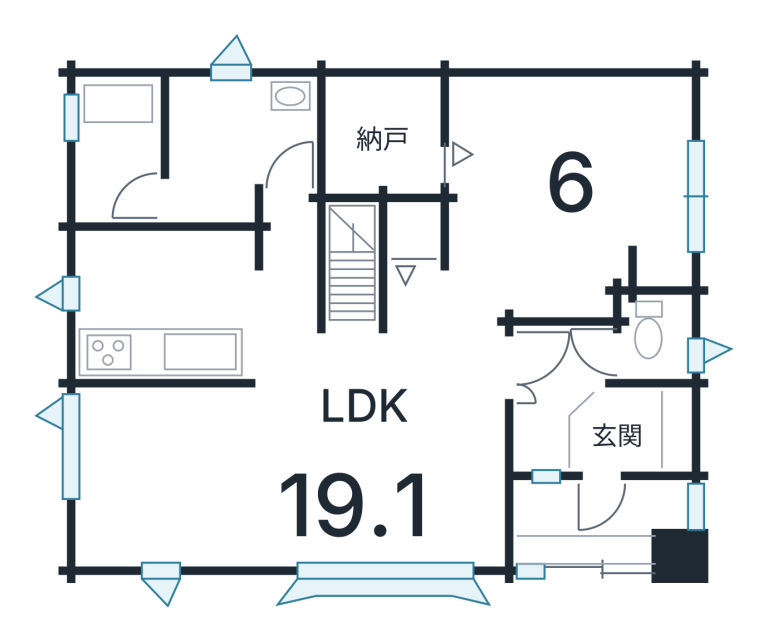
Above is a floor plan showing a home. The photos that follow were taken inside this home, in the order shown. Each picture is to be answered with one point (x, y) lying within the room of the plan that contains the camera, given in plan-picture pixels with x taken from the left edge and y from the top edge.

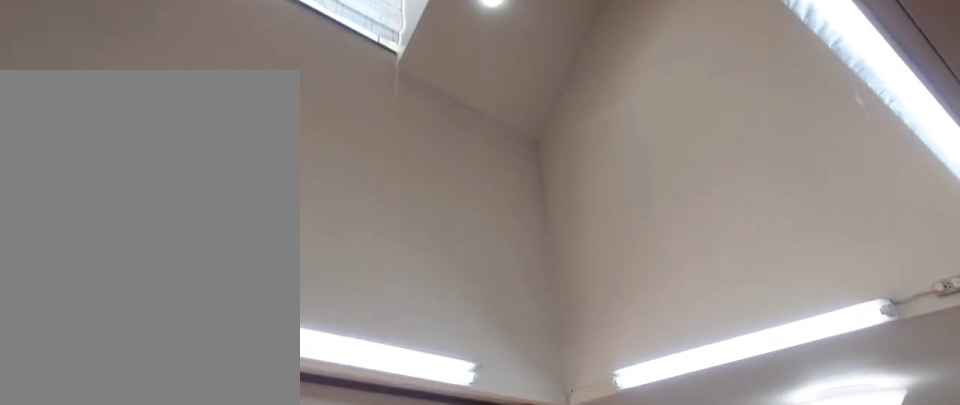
(385, 494)
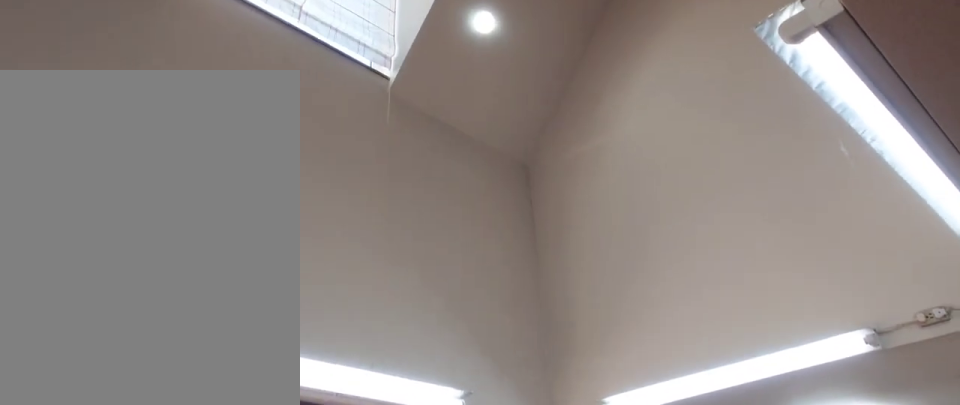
(385, 494)
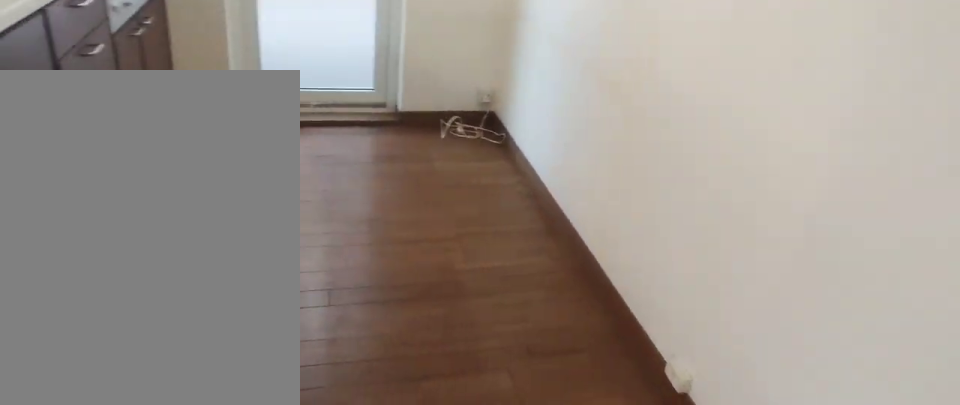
(173, 305)
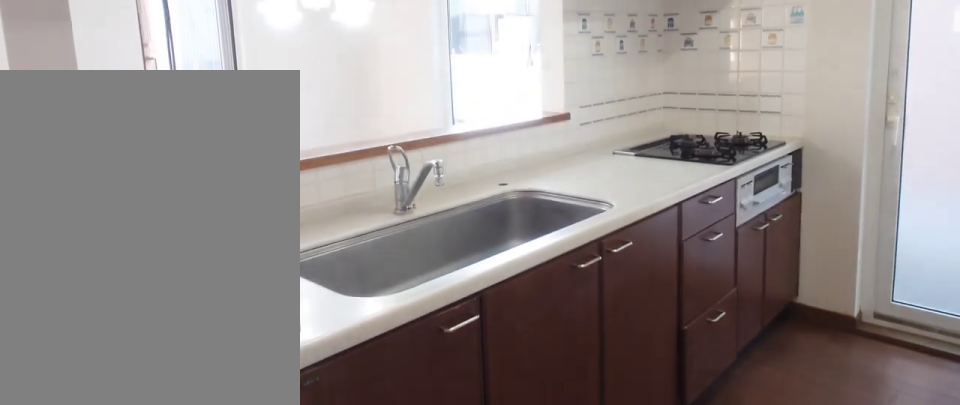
(174, 305)
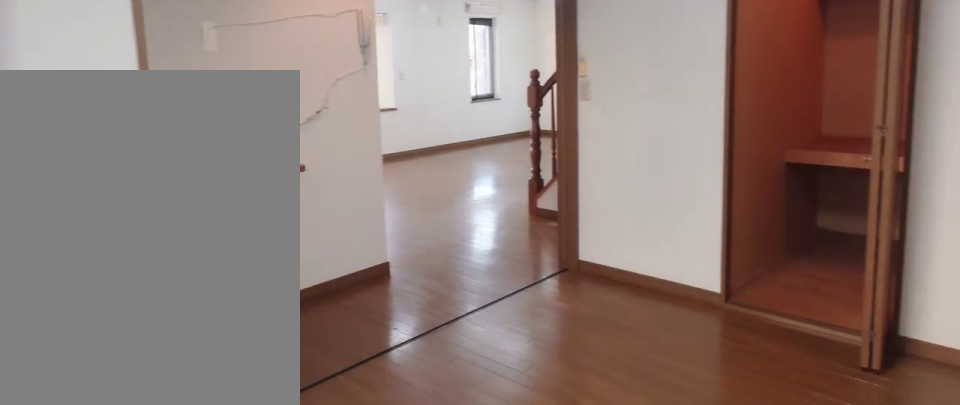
(564, 189)
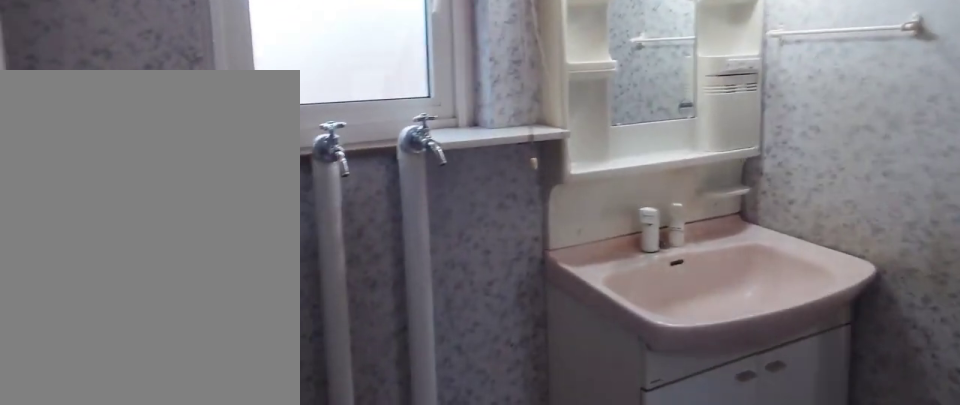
(234, 140)
